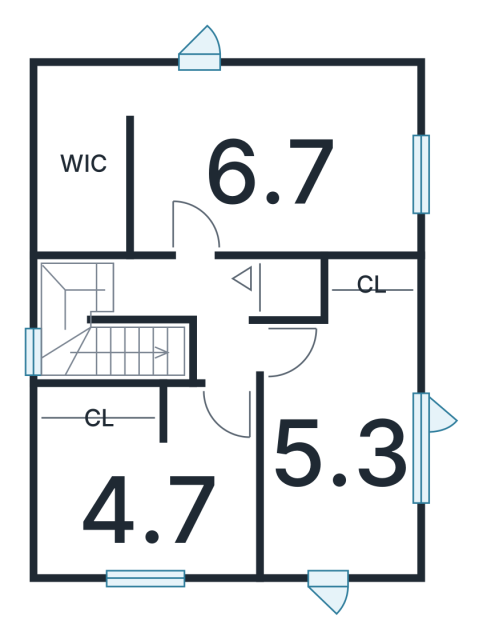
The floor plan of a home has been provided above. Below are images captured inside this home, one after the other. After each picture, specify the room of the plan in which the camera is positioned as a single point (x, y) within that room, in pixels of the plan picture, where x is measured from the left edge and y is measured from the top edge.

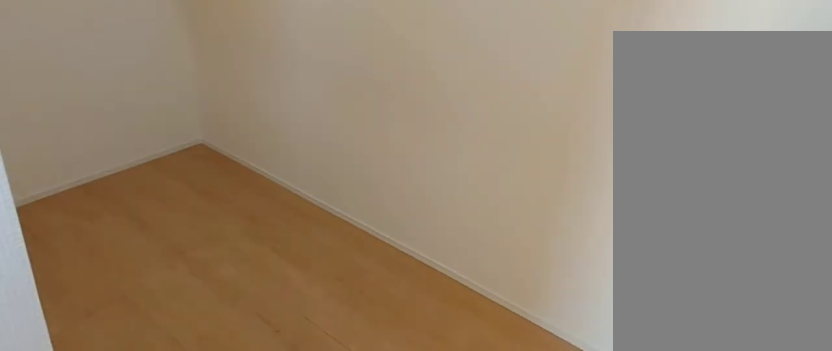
(86, 175)
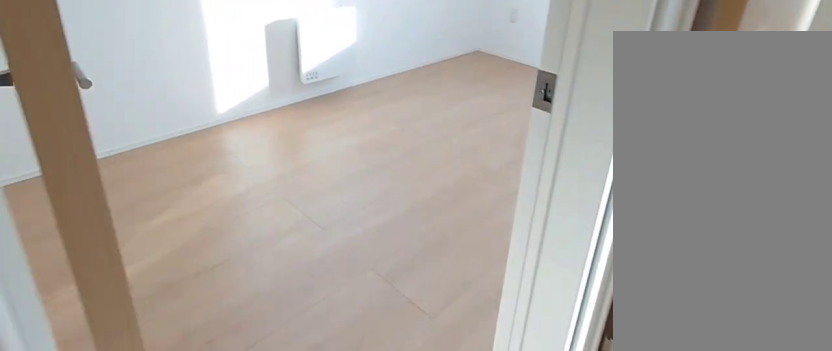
(342, 452)
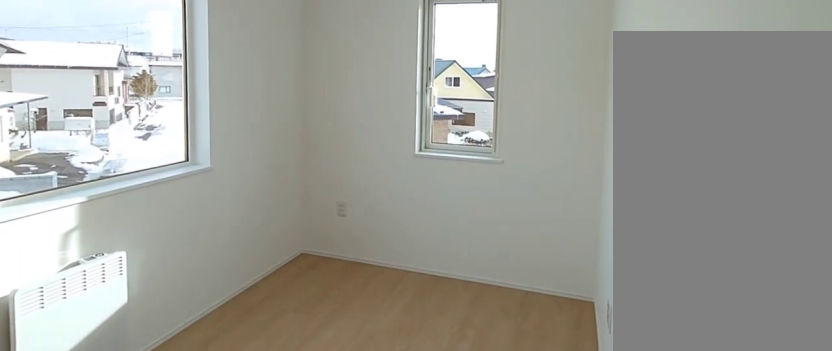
(342, 452)
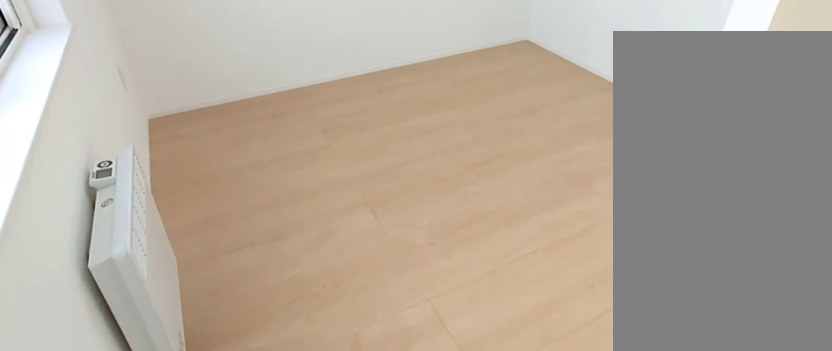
(149, 522)
